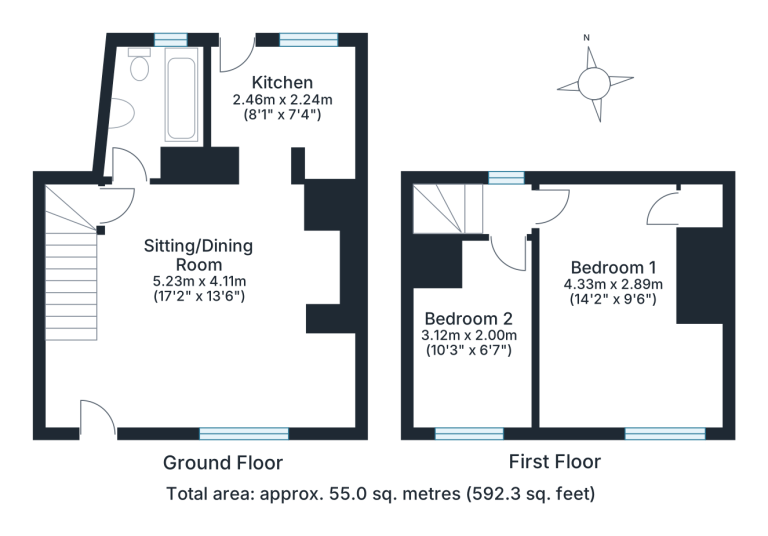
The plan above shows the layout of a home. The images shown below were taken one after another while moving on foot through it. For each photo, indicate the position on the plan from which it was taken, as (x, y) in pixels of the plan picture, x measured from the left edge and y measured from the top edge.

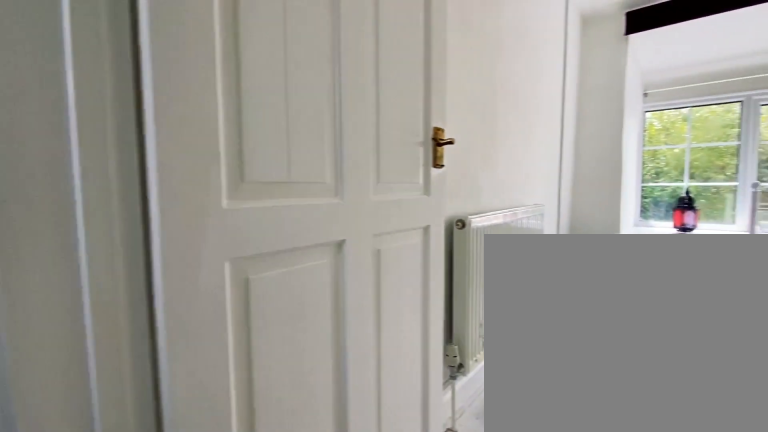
(499, 265)
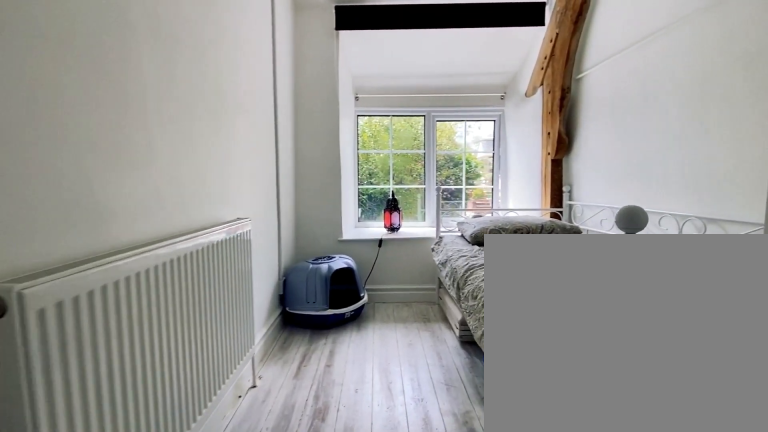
(486, 318)
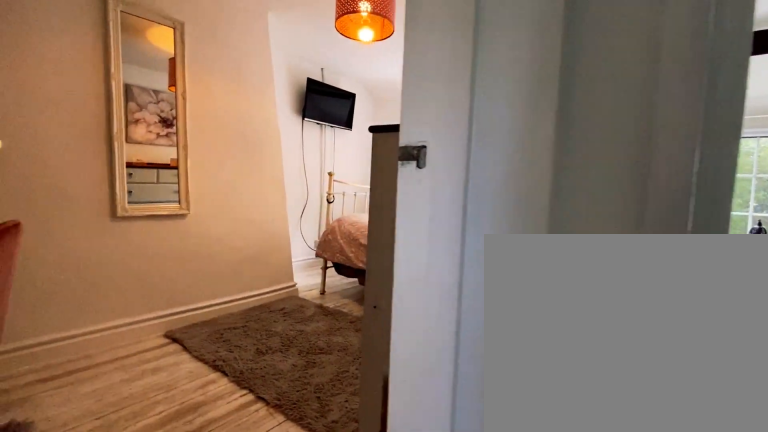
(533, 218)
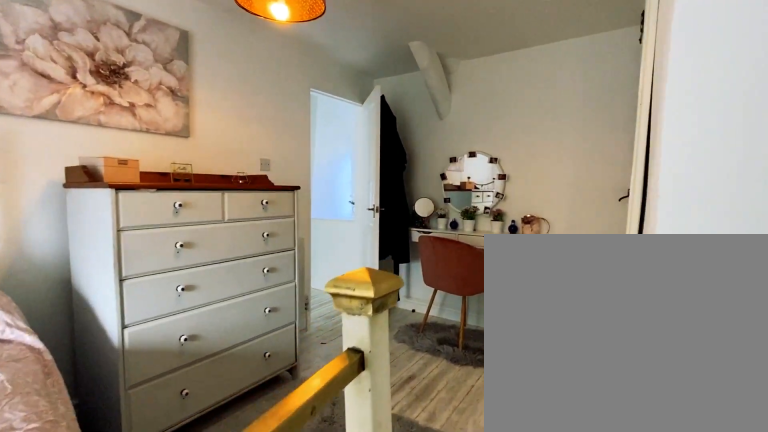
(615, 334)
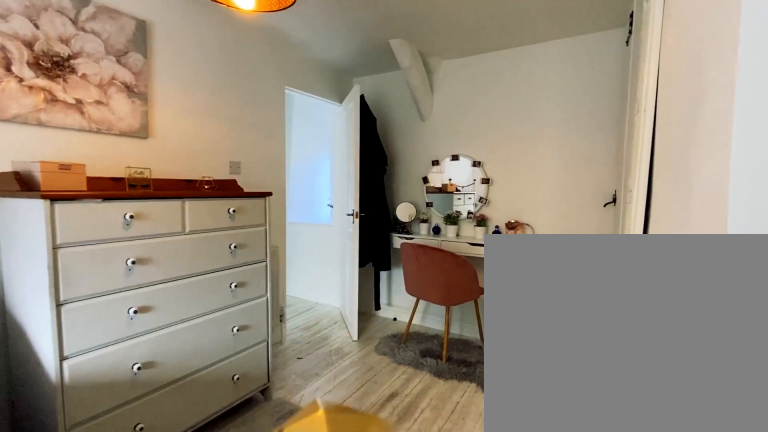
(615, 334)
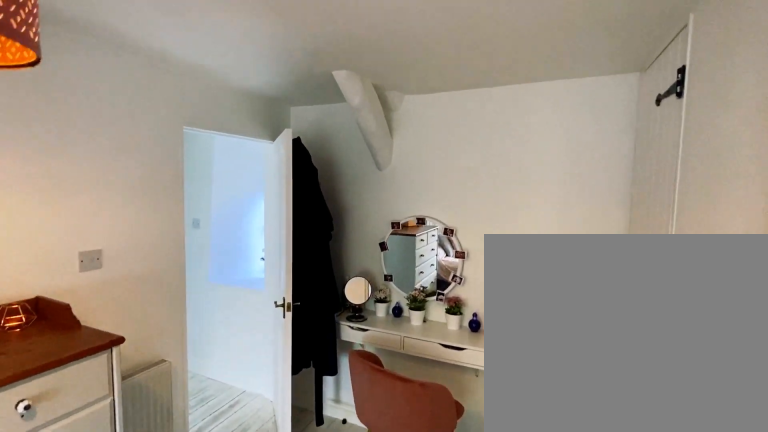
(615, 334)
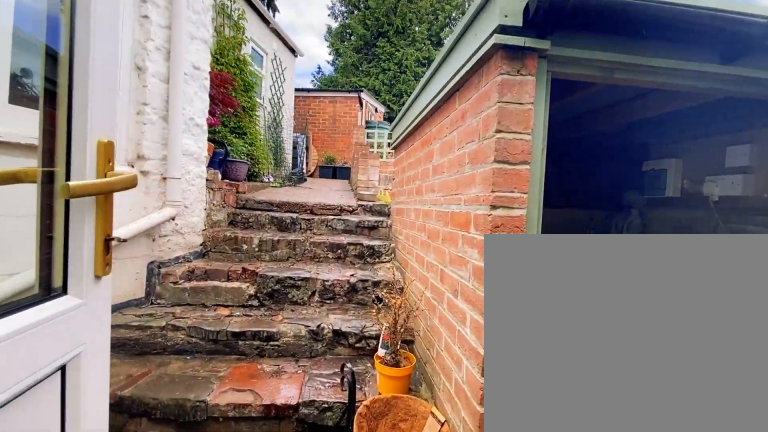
(235, 28)
